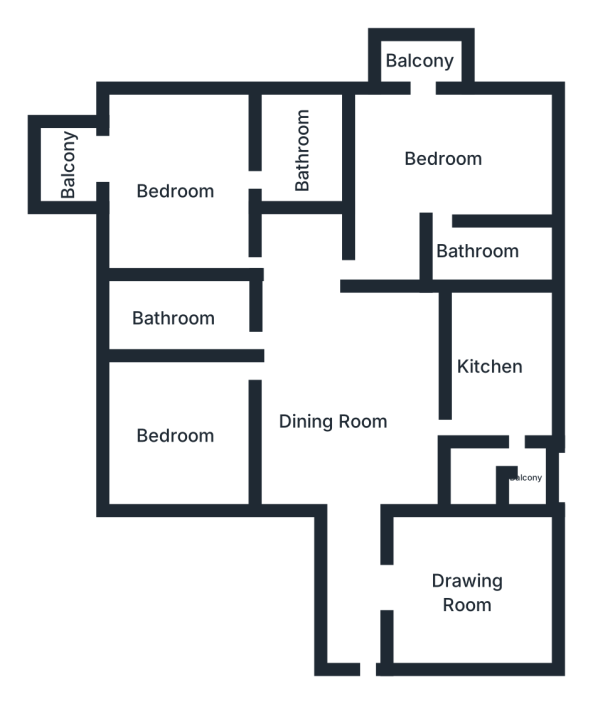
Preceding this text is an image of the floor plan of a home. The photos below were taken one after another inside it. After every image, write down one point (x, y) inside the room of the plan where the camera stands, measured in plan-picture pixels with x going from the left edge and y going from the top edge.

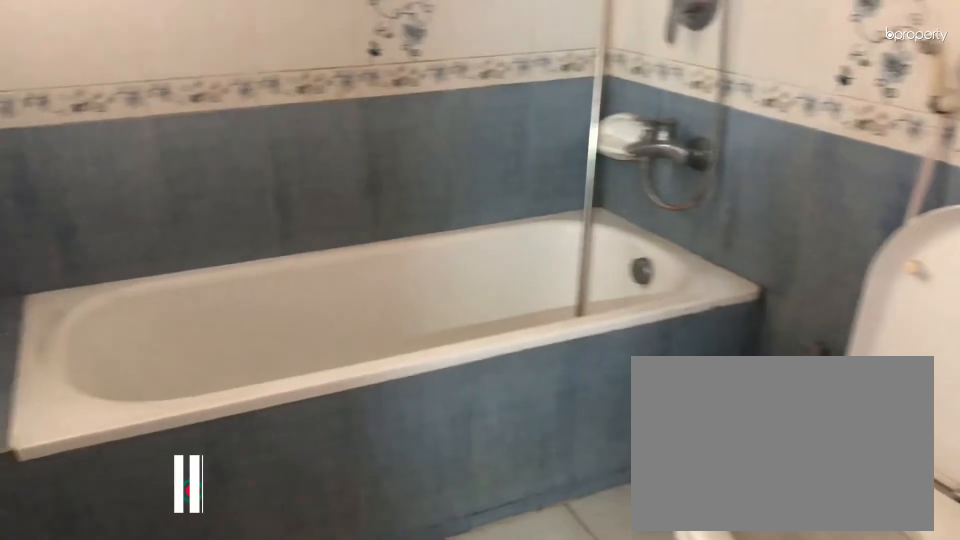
(298, 151)
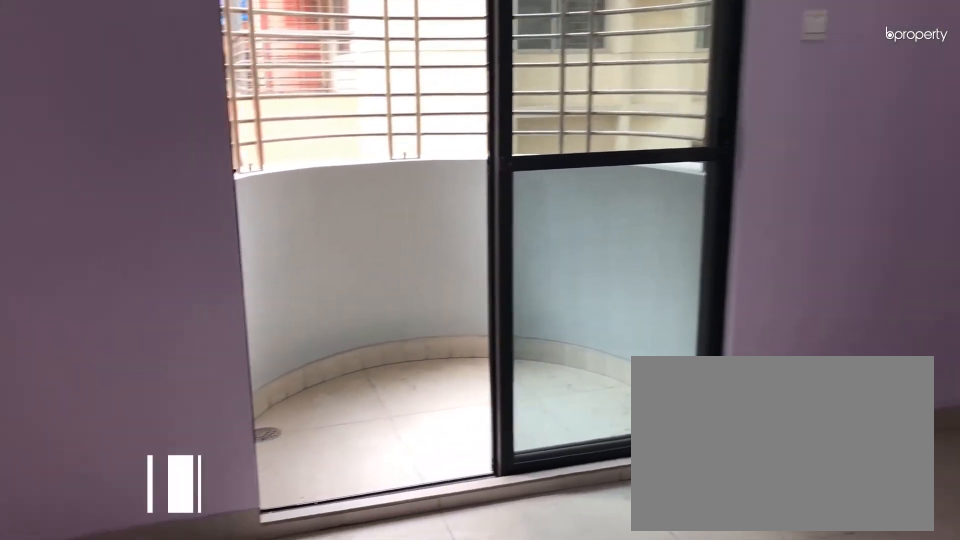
(448, 159)
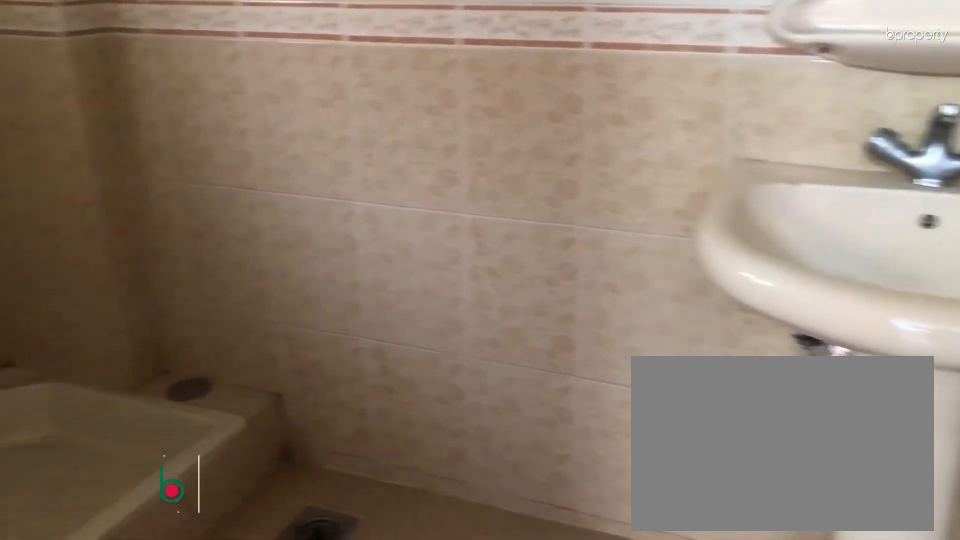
(490, 248)
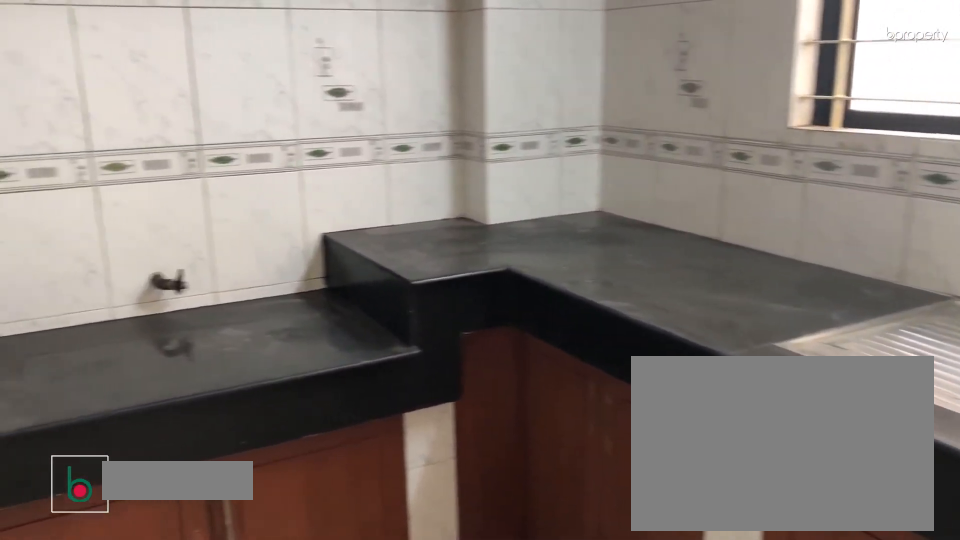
(490, 371)
